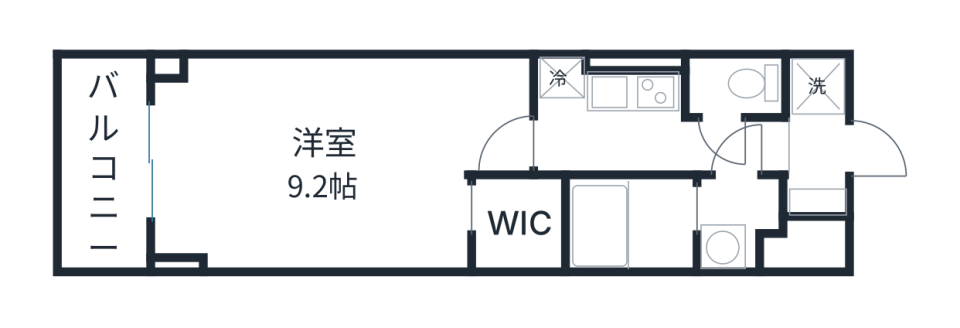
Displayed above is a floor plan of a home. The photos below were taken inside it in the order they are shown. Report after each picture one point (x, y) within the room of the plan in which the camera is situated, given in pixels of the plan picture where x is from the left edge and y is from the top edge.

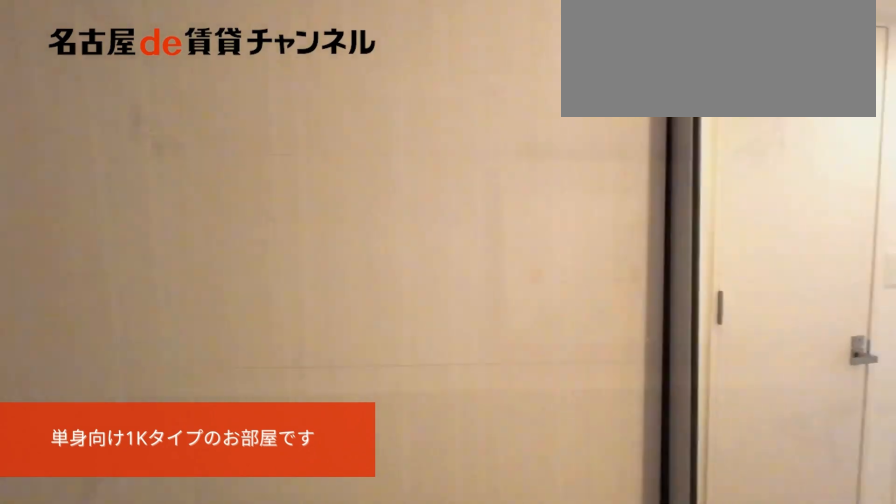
(817, 155)
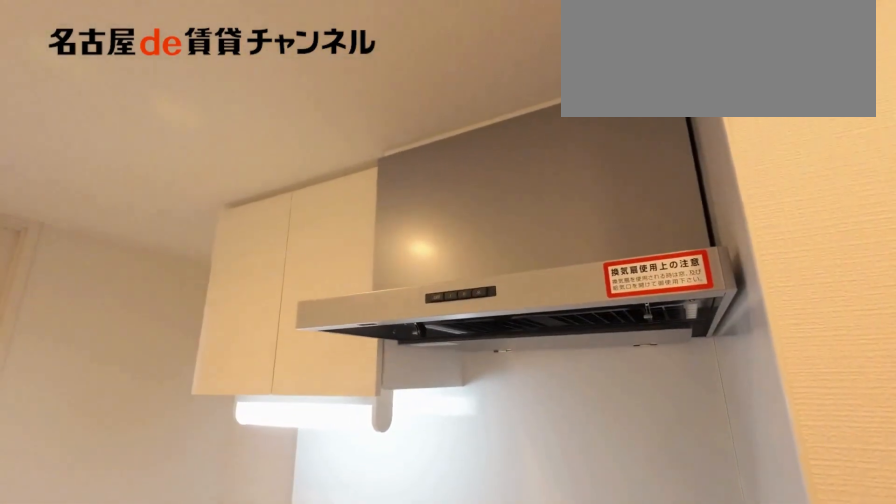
(631, 92)
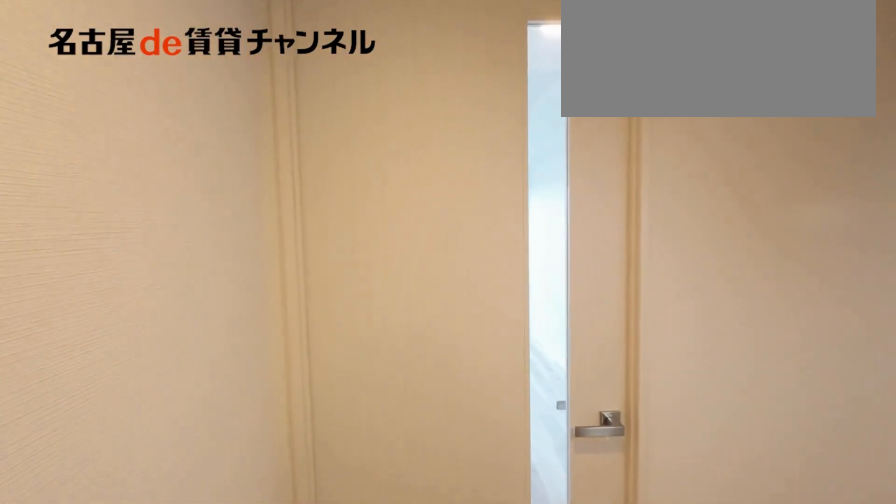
(631, 92)
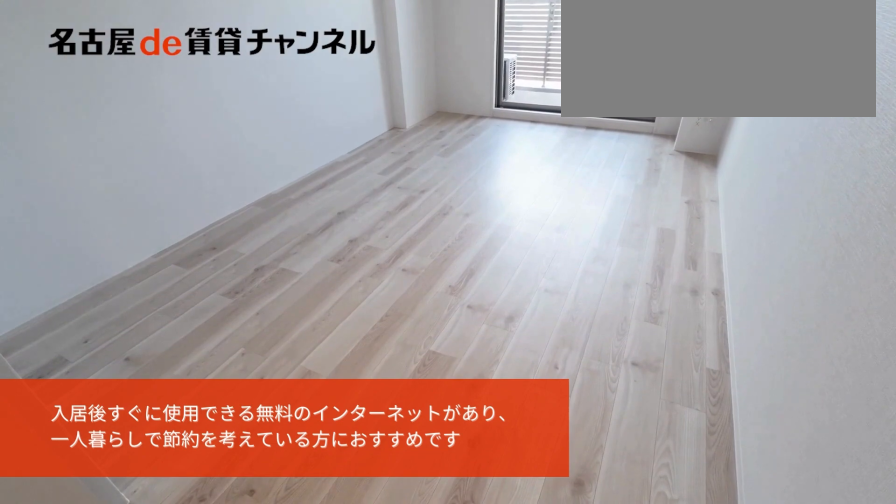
(331, 158)
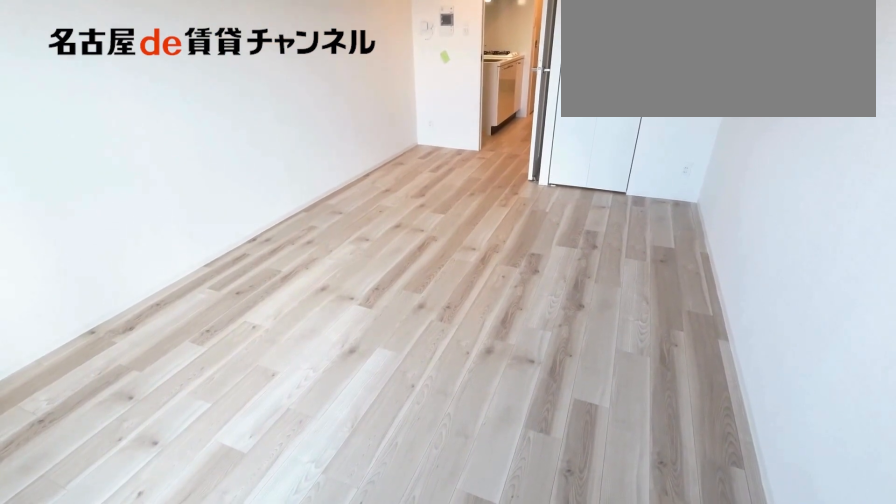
(331, 158)
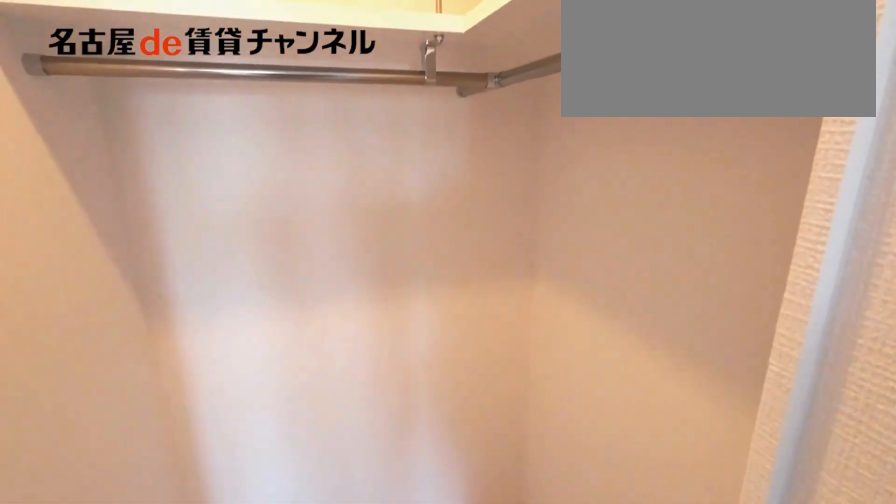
(518, 225)
